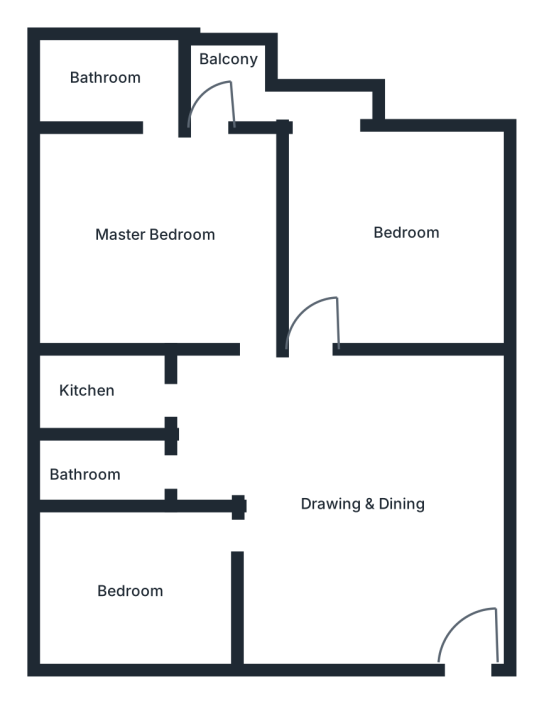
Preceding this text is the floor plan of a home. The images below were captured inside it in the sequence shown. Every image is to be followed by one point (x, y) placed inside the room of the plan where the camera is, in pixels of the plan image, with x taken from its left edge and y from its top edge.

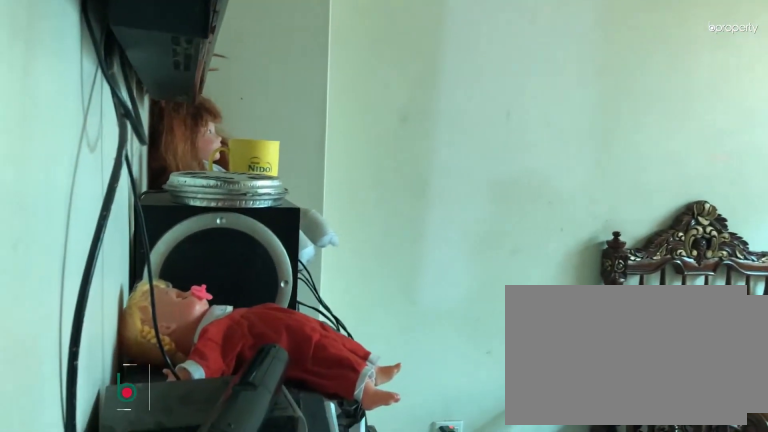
(139, 584)
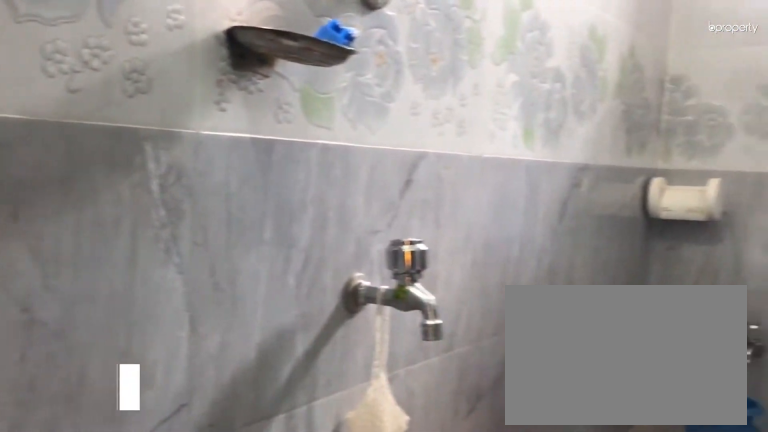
(96, 472)
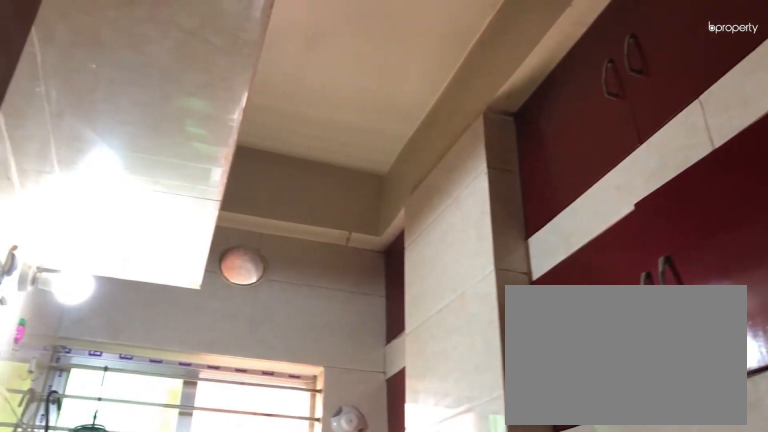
(85, 398)
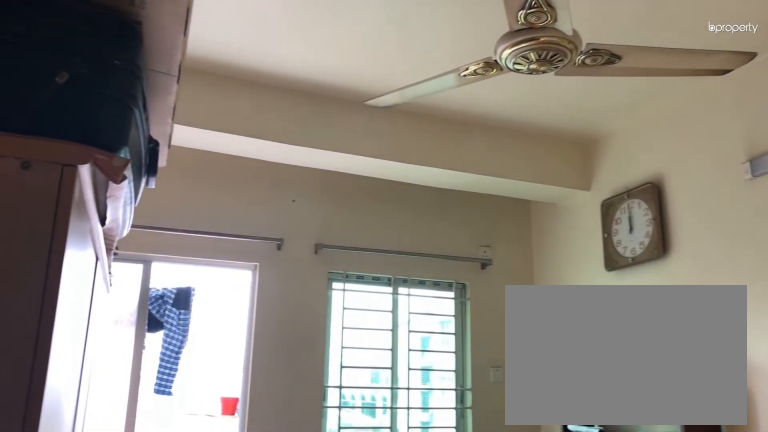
(403, 231)
